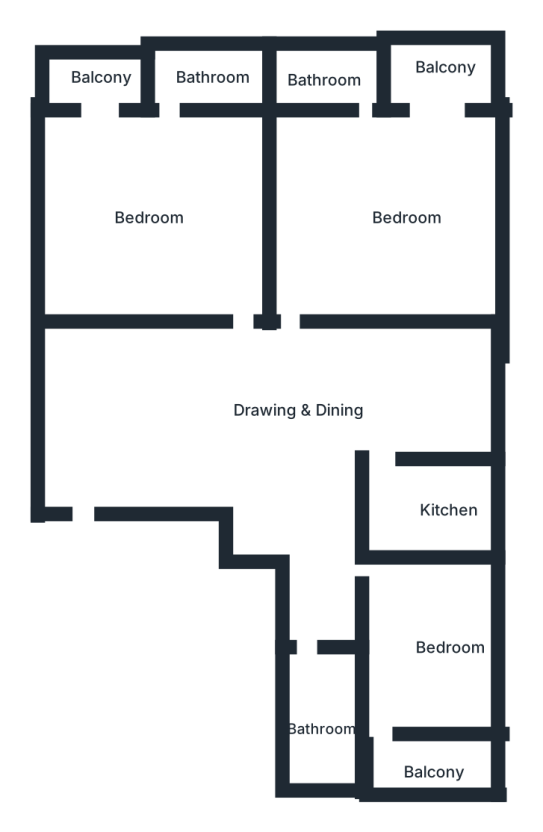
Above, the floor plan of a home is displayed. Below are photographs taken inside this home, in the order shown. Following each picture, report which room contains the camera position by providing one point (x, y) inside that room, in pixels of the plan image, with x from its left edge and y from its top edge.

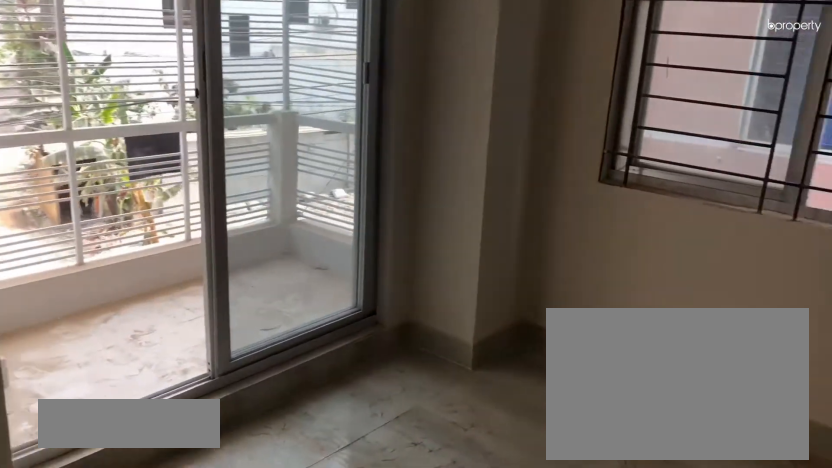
(419, 214)
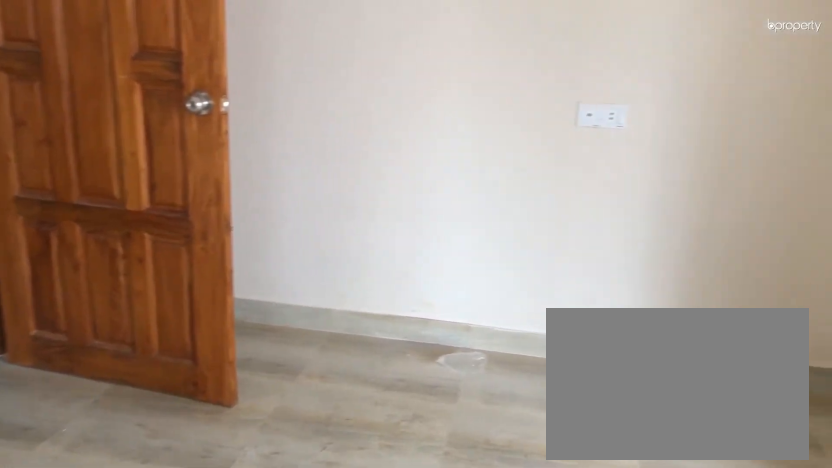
(419, 213)
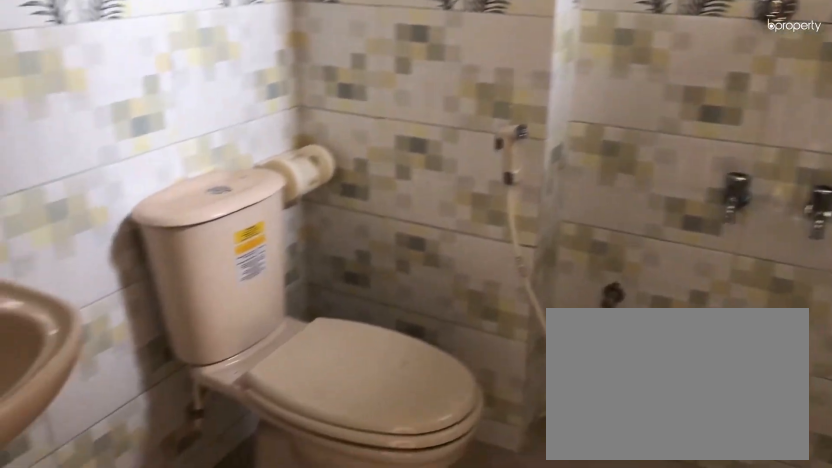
(333, 80)
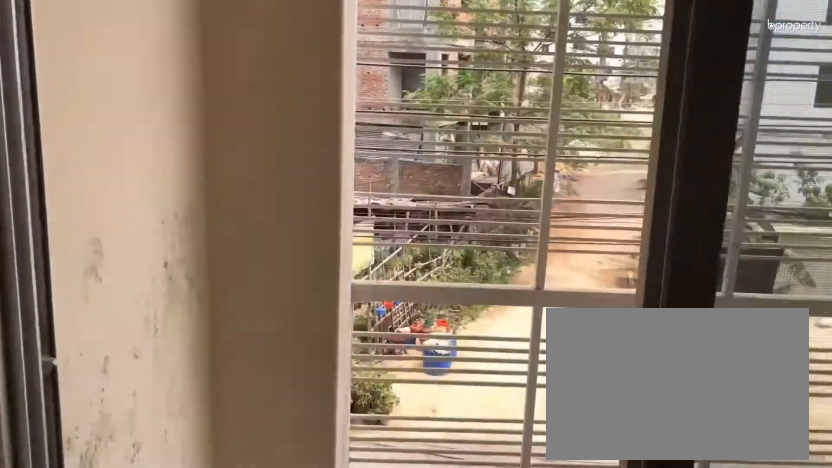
(442, 122)
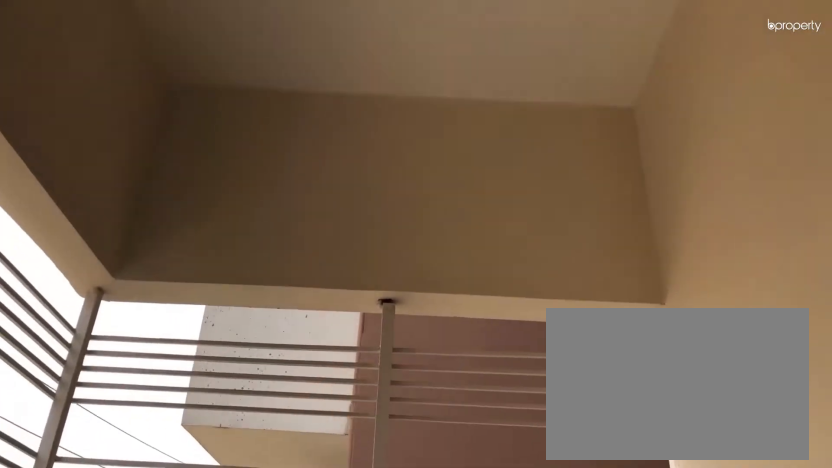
(440, 86)
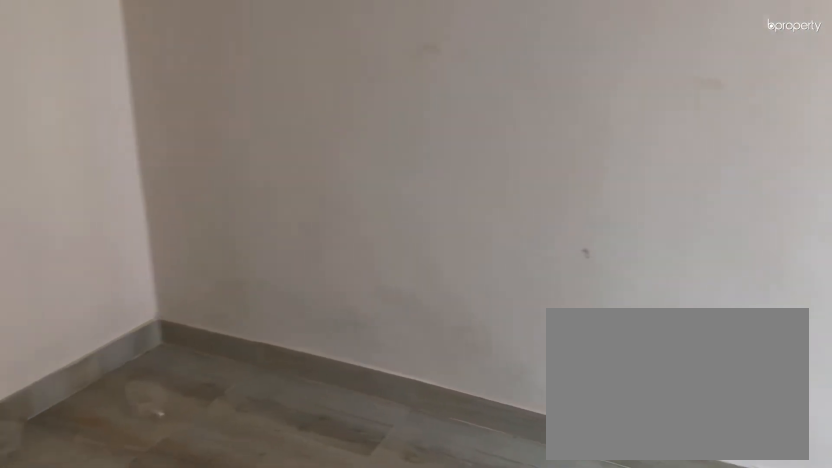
(160, 137)
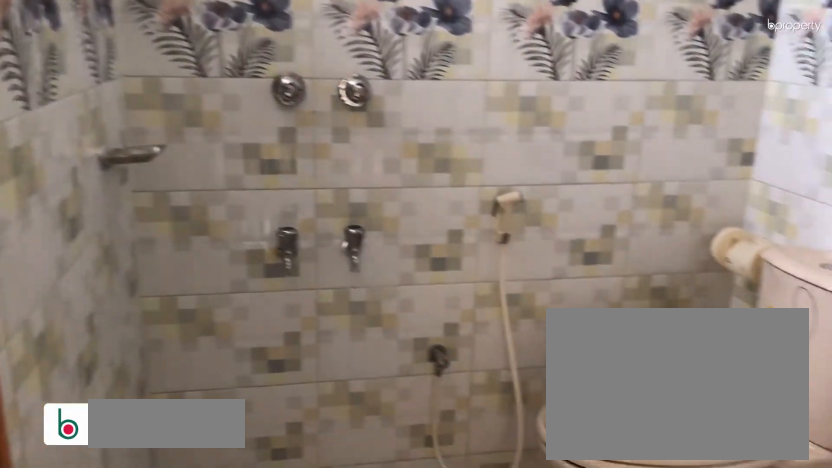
(160, 137)
